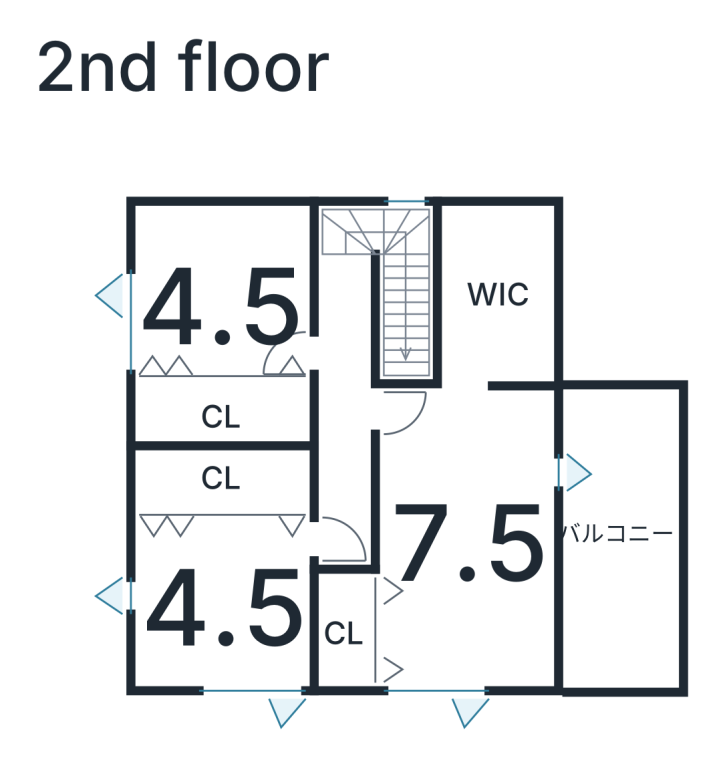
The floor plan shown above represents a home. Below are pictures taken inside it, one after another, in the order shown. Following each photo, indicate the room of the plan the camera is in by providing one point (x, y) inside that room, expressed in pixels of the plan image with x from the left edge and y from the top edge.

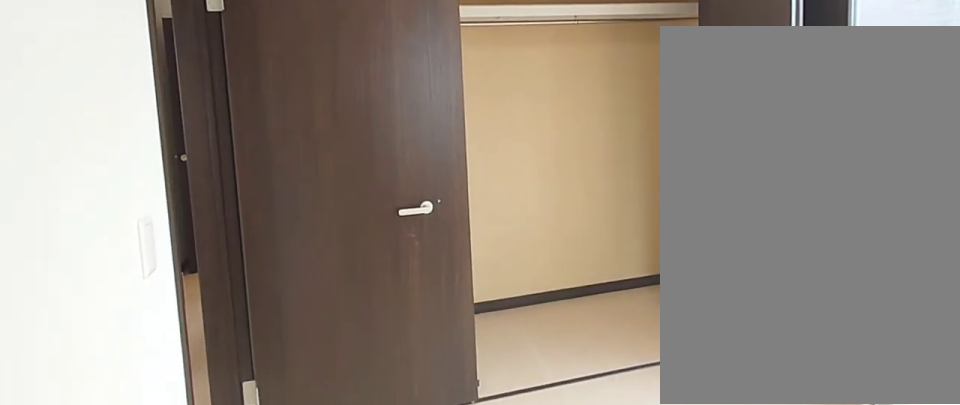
(229, 308)
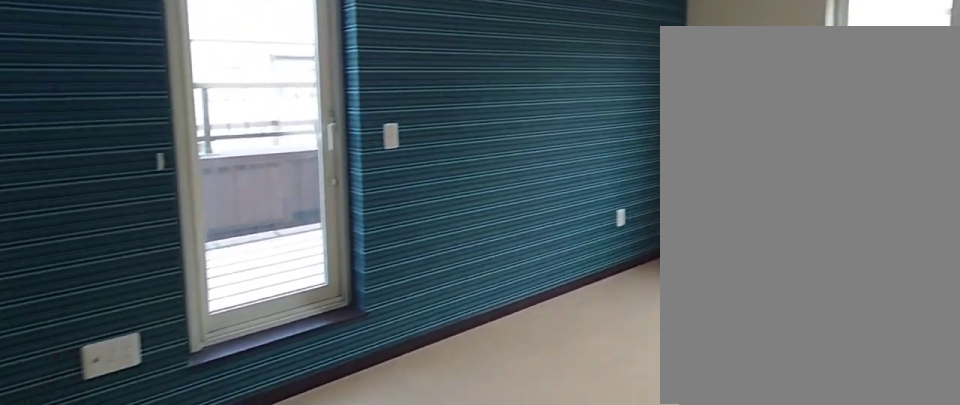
(462, 542)
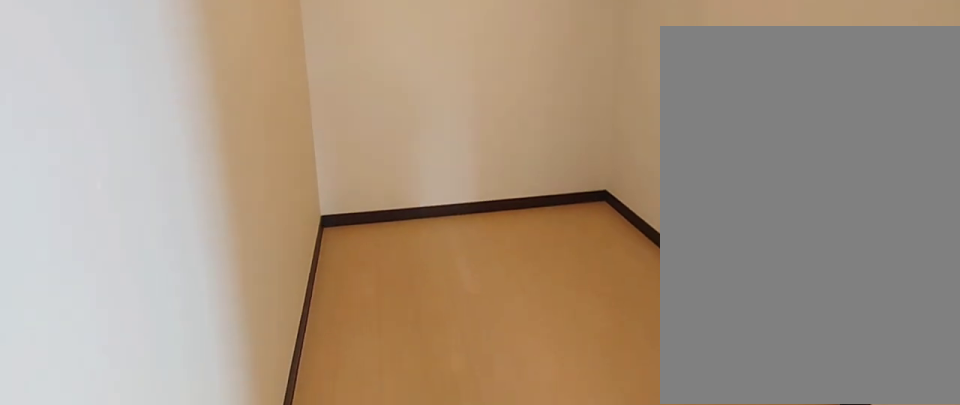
(495, 314)
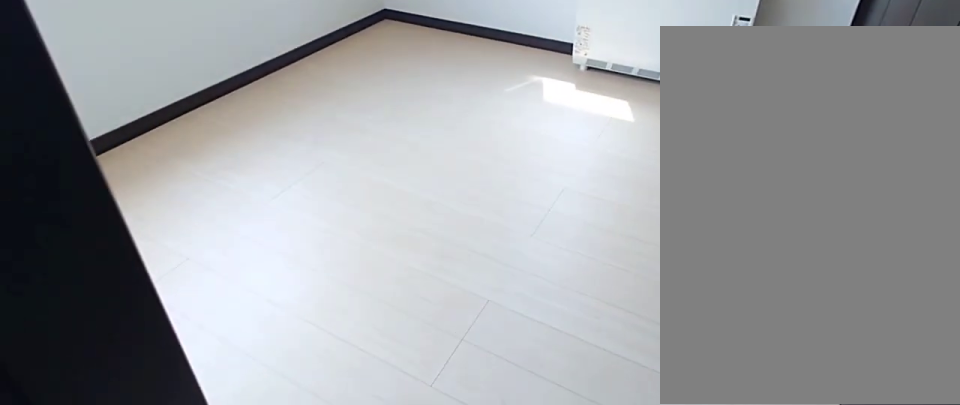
(226, 621)
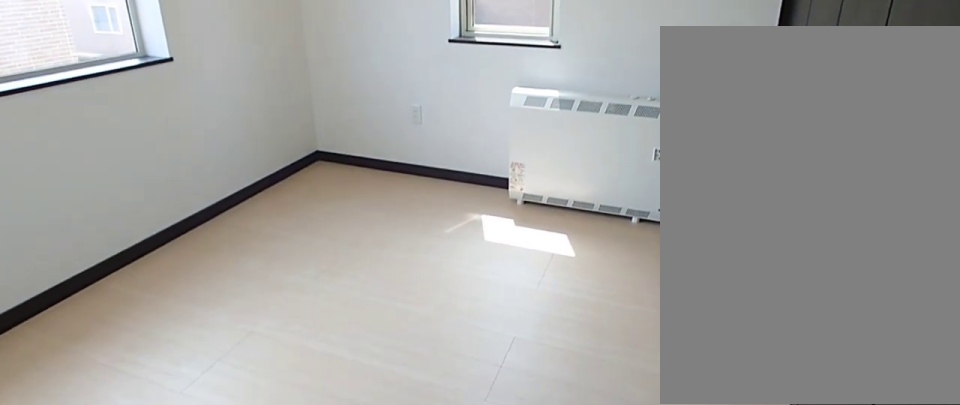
(226, 621)
